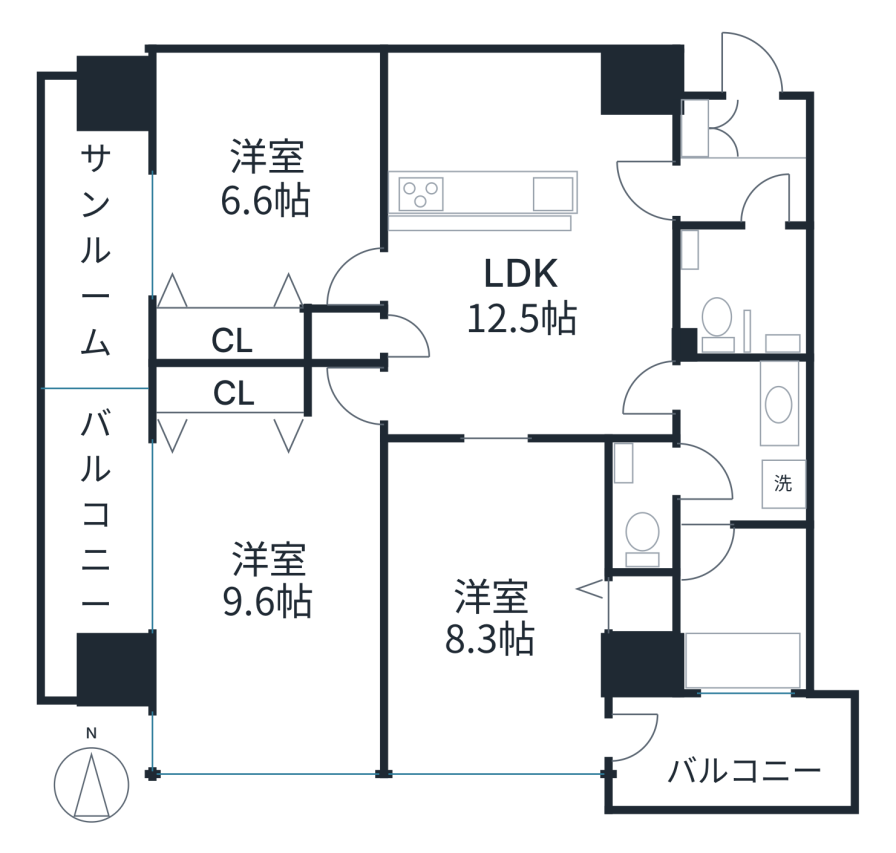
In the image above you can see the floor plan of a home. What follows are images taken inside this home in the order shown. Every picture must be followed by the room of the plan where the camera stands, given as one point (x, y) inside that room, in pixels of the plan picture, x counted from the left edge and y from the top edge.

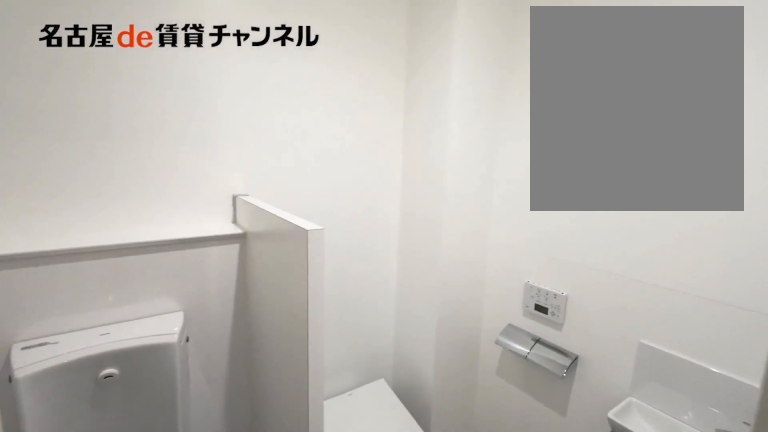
(744, 286)
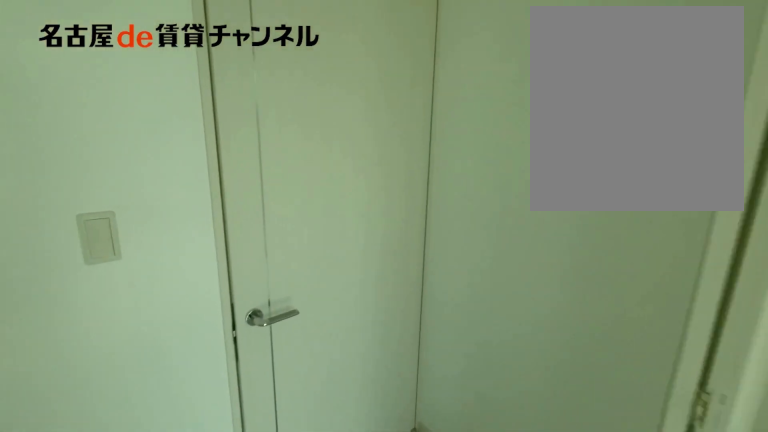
(267, 178)
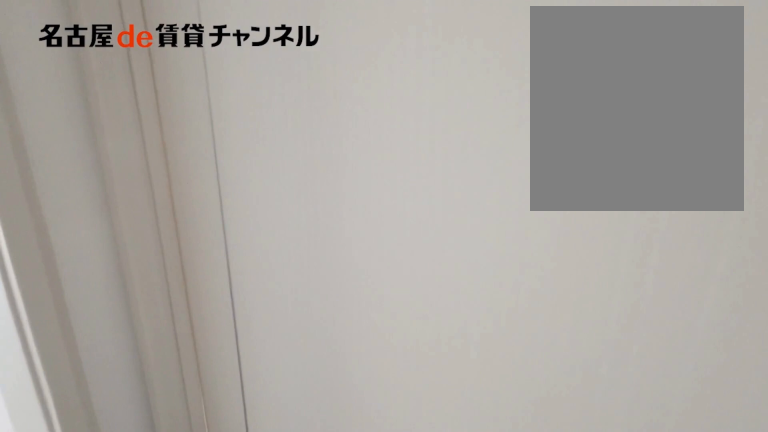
(515, 484)
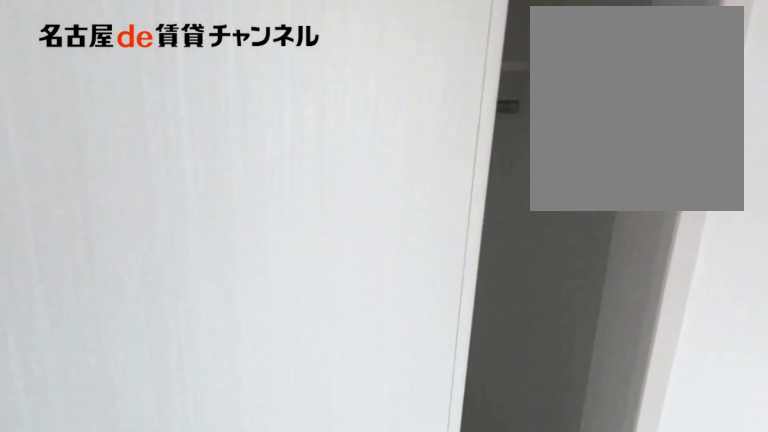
(493, 600)
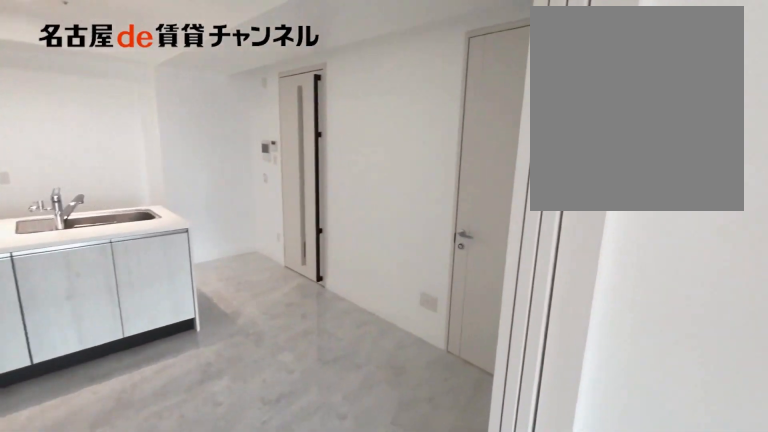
(521, 388)
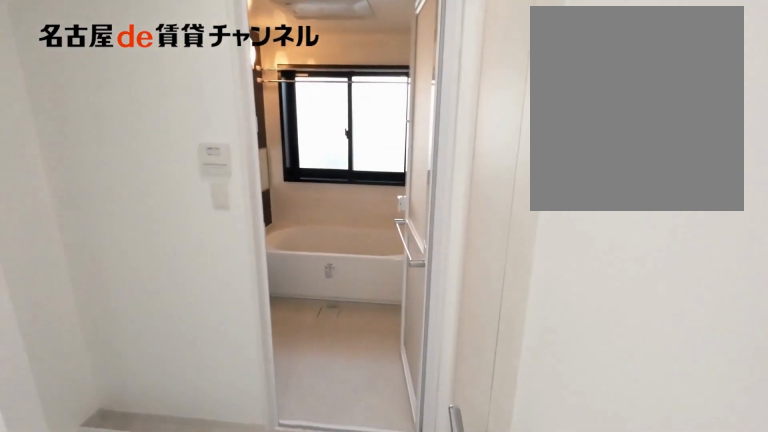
(741, 441)
